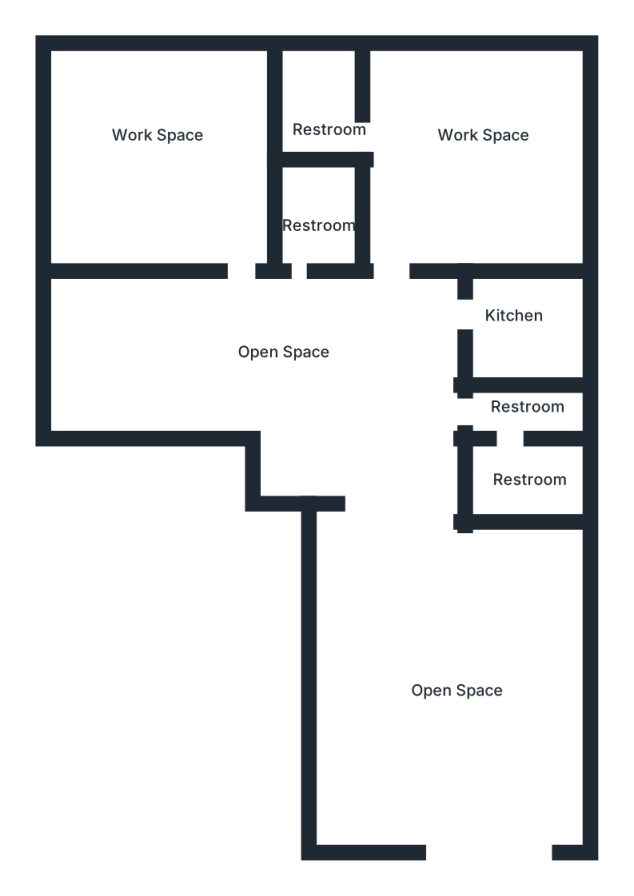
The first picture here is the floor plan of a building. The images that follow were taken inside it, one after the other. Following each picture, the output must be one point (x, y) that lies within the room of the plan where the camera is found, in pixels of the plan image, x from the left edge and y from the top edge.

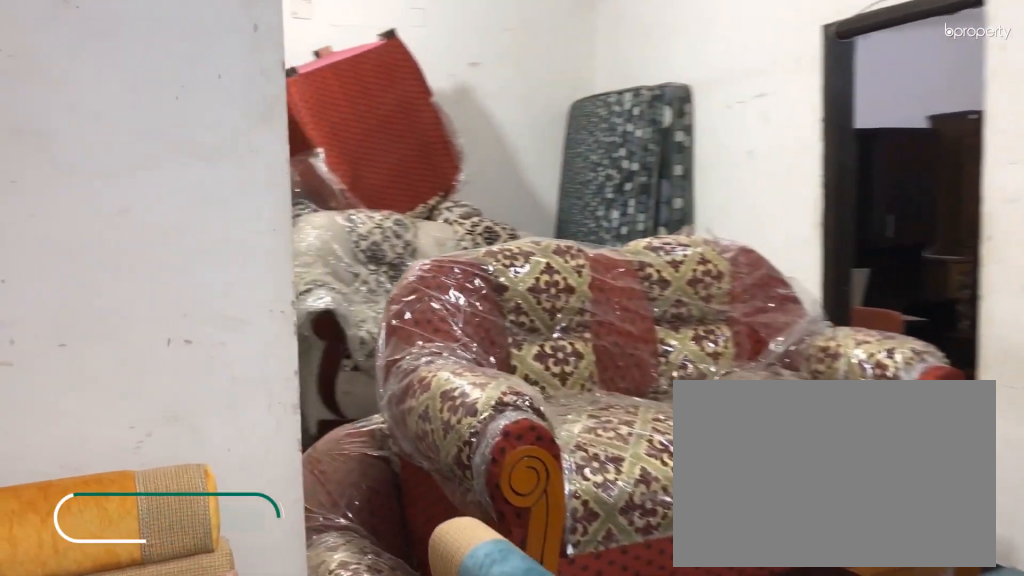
(374, 404)
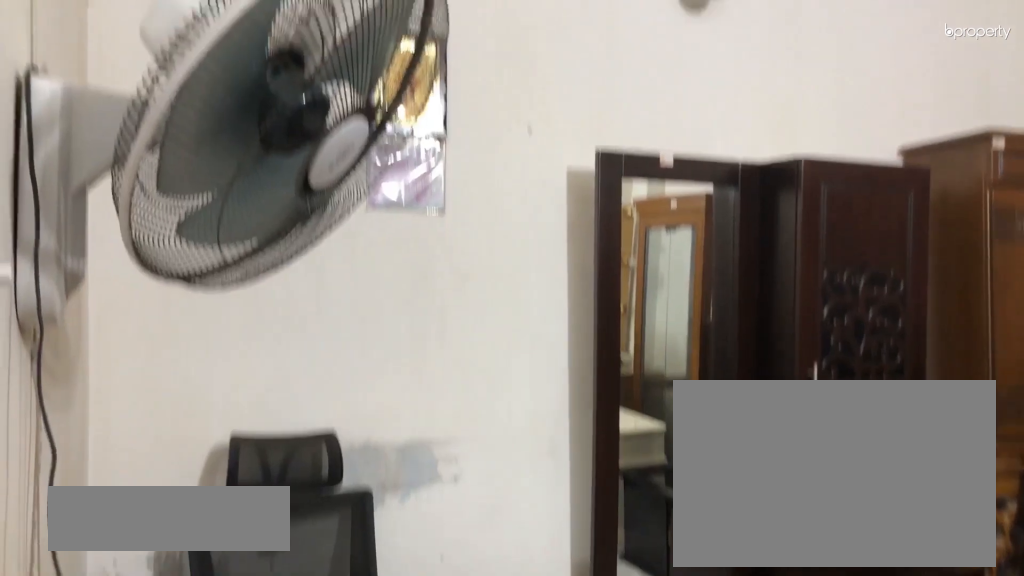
(173, 162)
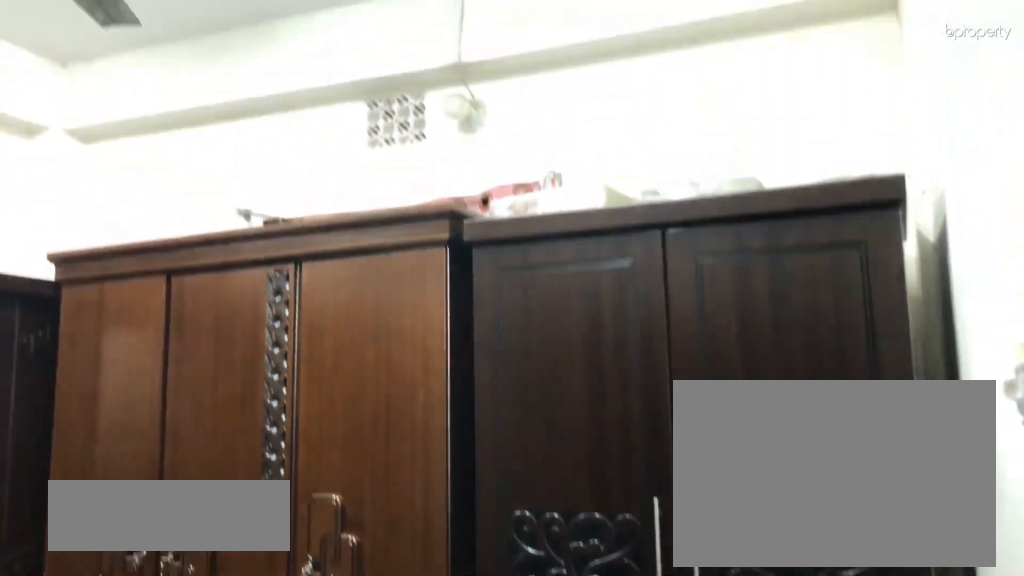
(453, 139)
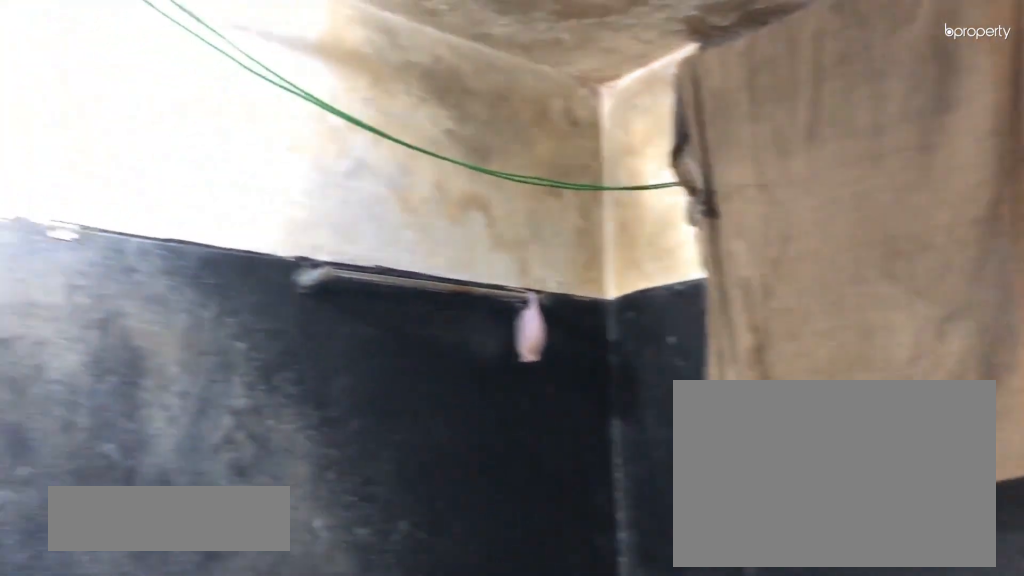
(318, 102)
